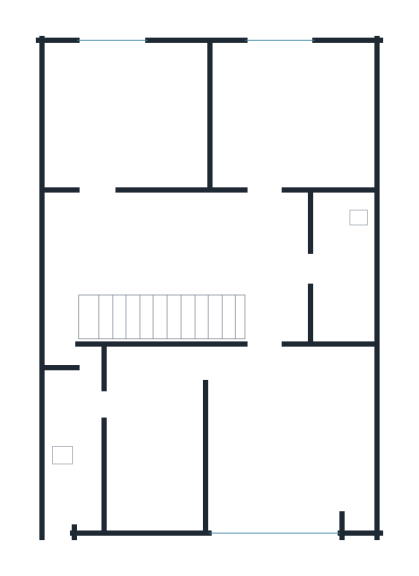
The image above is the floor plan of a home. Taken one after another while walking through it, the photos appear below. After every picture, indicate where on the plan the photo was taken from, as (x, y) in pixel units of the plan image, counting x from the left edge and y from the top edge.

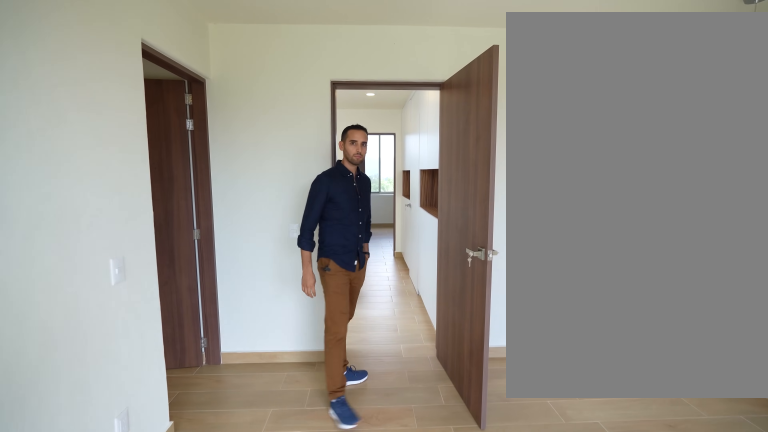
(248, 513)
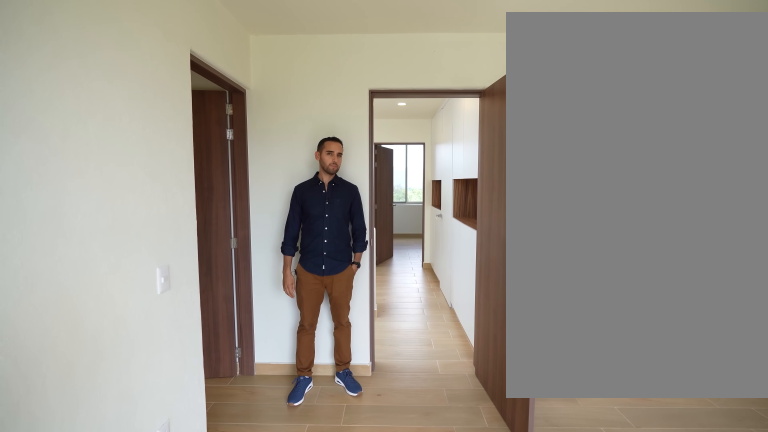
(255, 516)
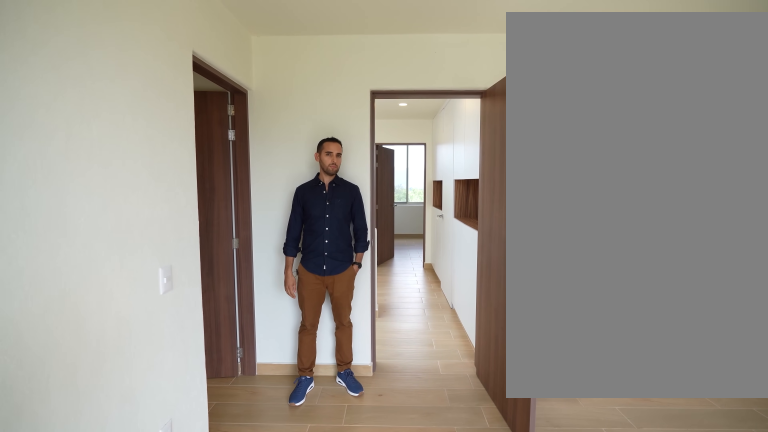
(255, 516)
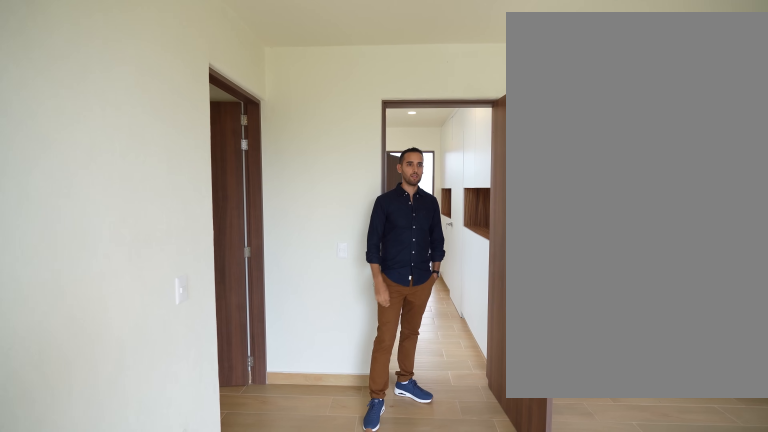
(256, 516)
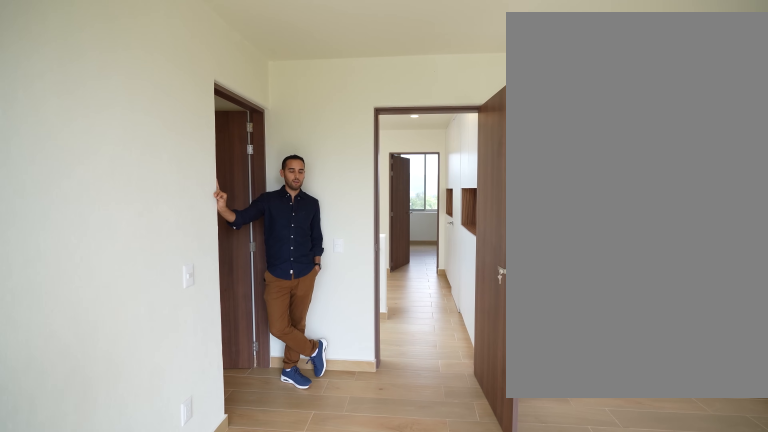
(259, 516)
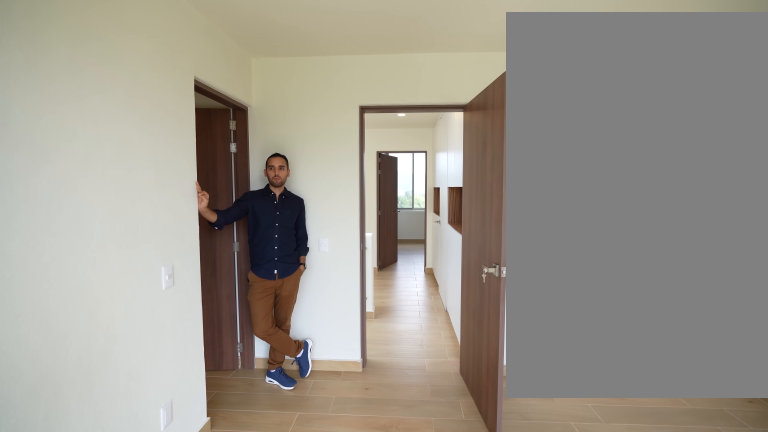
(259, 516)
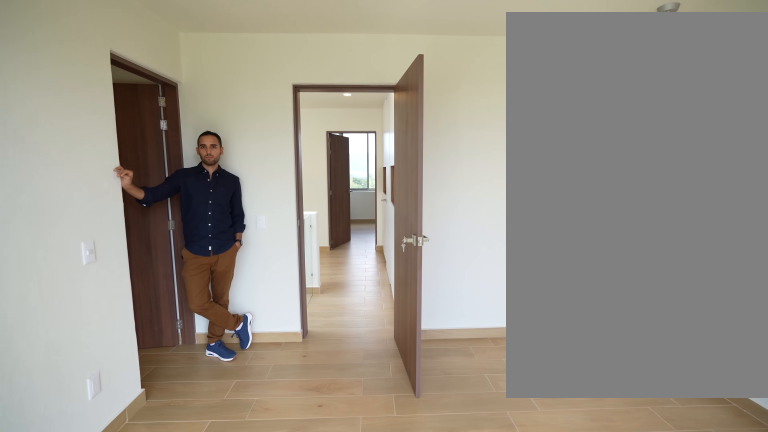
(265, 509)
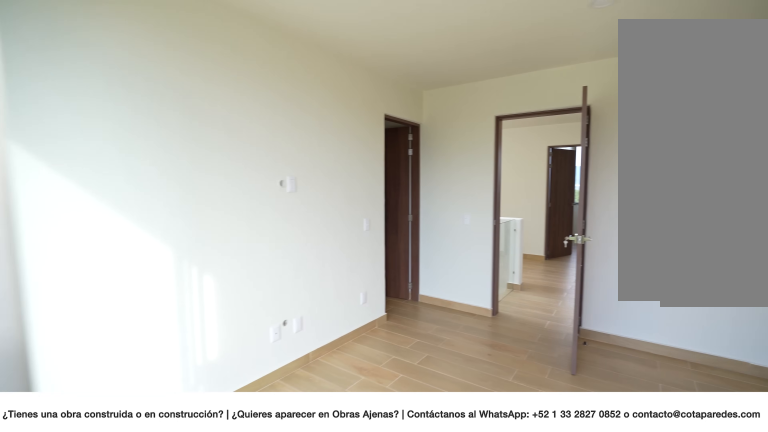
(316, 505)
